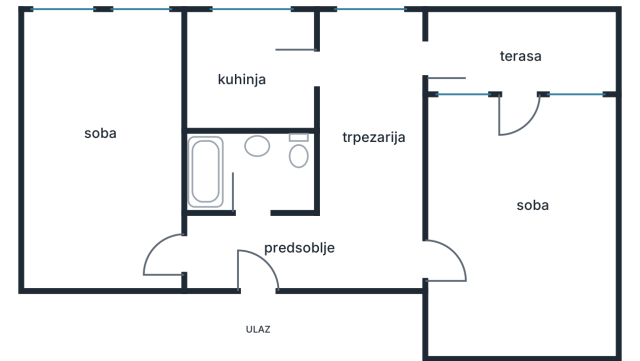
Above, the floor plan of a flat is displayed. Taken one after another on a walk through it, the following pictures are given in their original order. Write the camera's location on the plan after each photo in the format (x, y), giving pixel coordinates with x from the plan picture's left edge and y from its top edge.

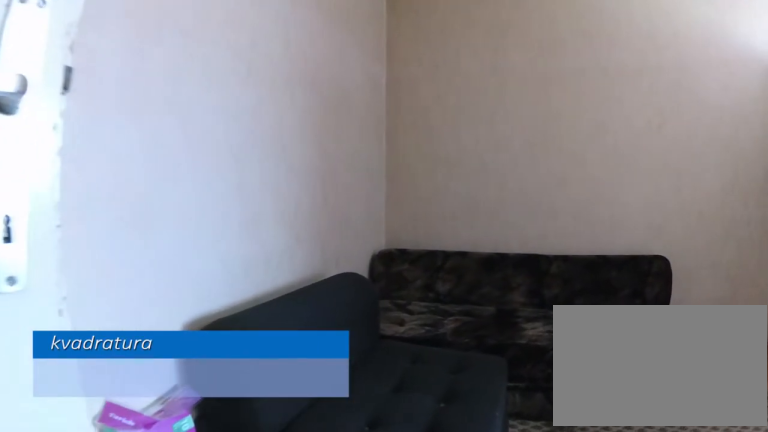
(178, 253)
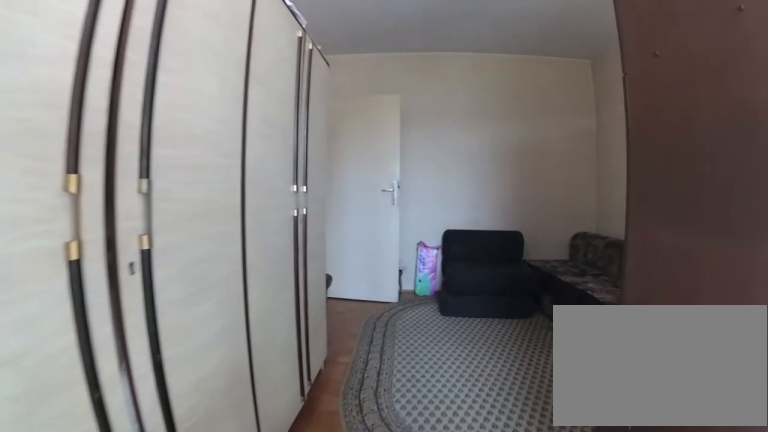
(148, 90)
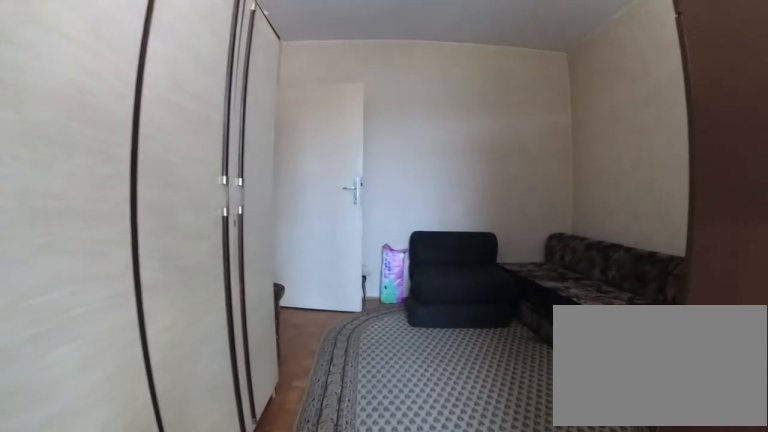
(148, 101)
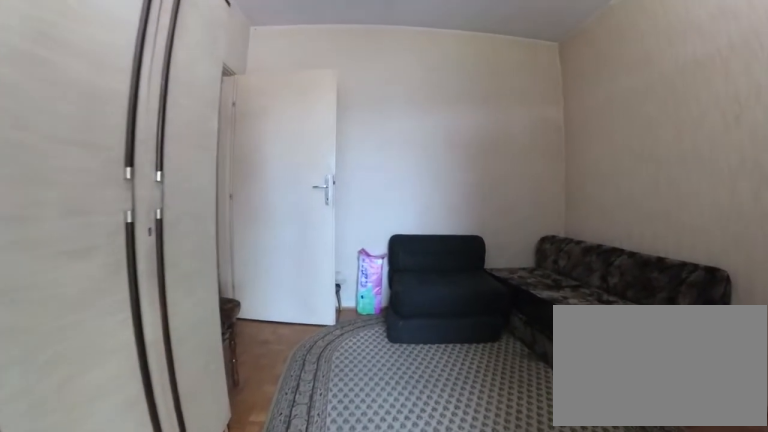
(146, 120)
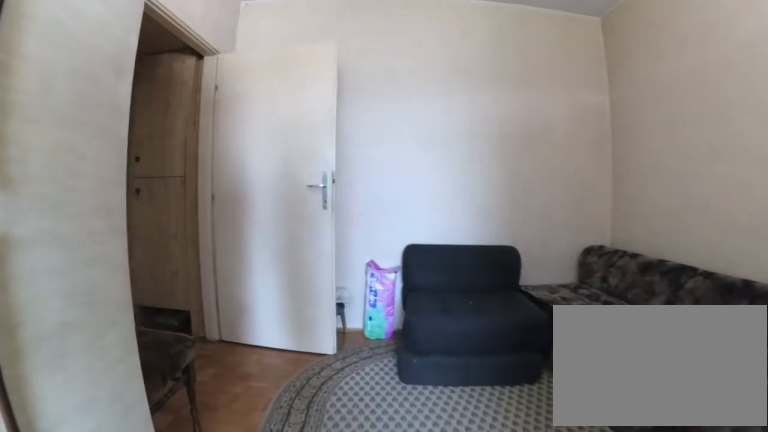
(145, 149)
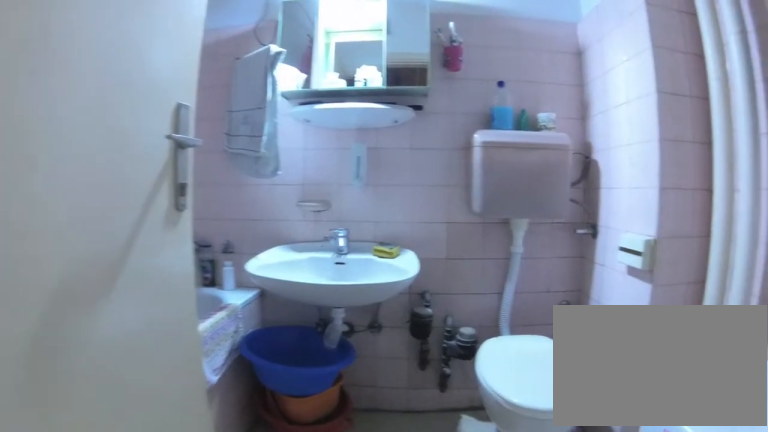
(247, 222)
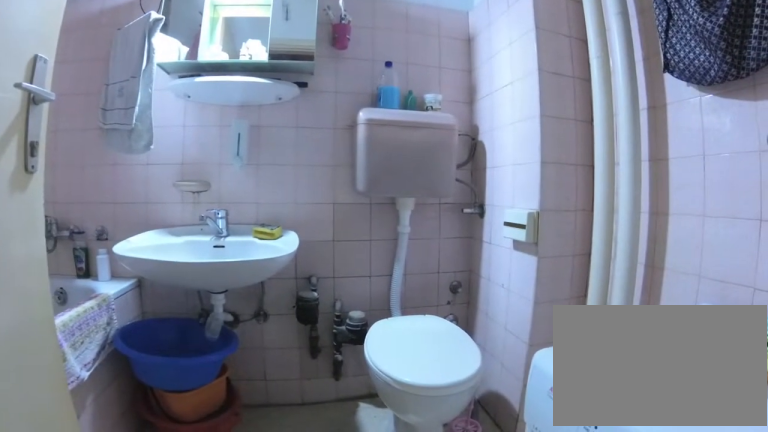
(246, 218)
